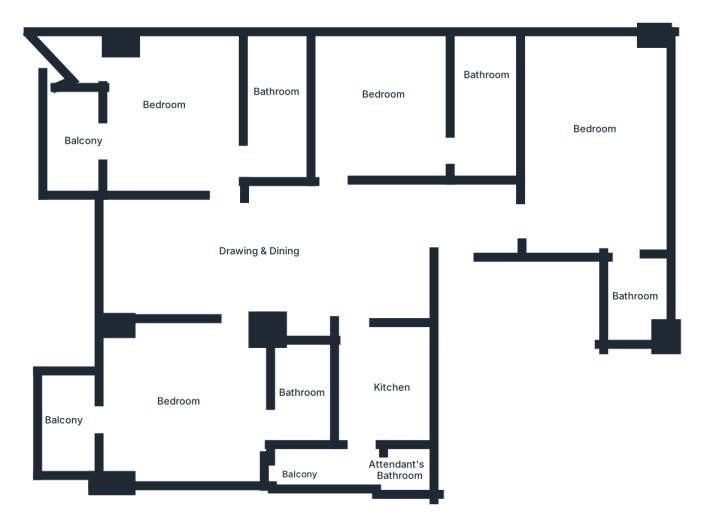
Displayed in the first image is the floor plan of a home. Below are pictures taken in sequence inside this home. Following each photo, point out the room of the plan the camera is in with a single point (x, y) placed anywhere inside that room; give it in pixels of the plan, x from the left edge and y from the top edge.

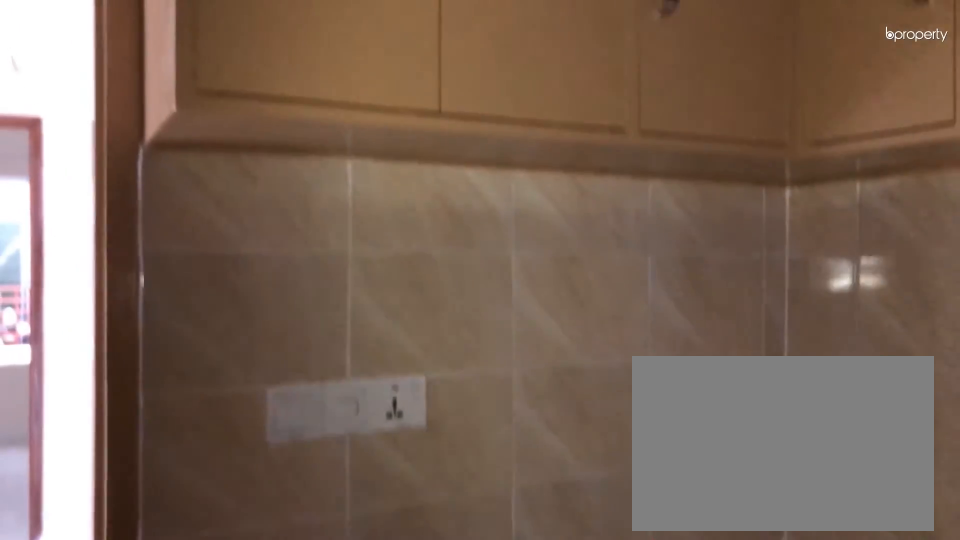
(383, 369)
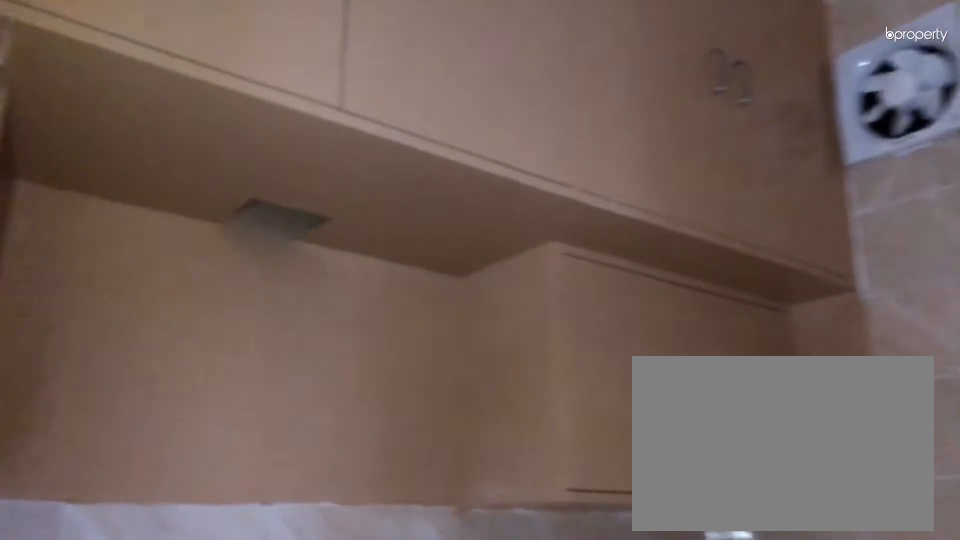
(383, 369)
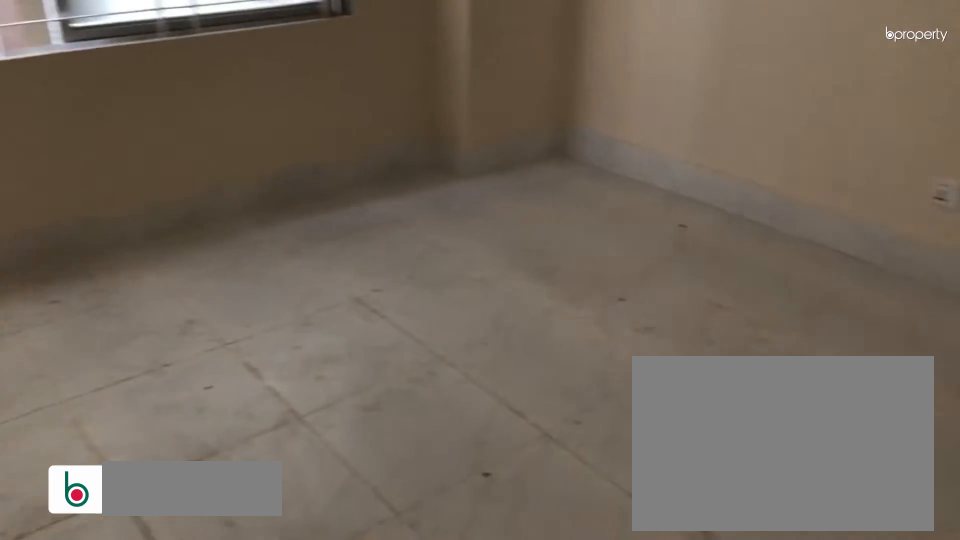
(397, 117)
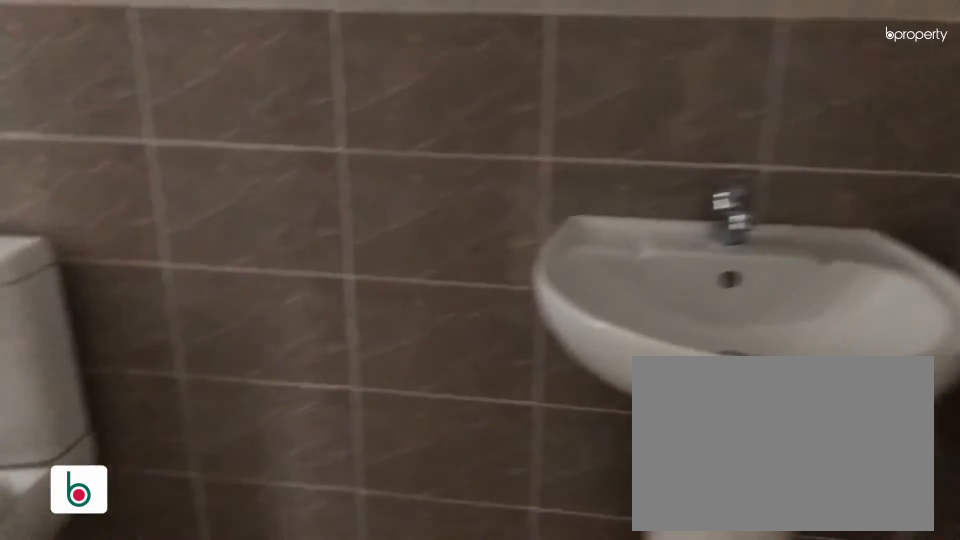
(490, 116)
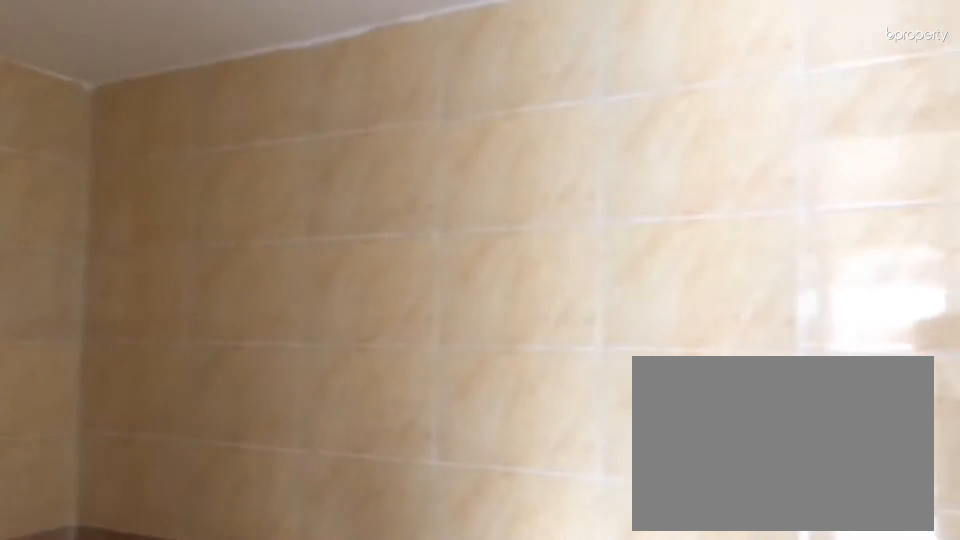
(304, 392)
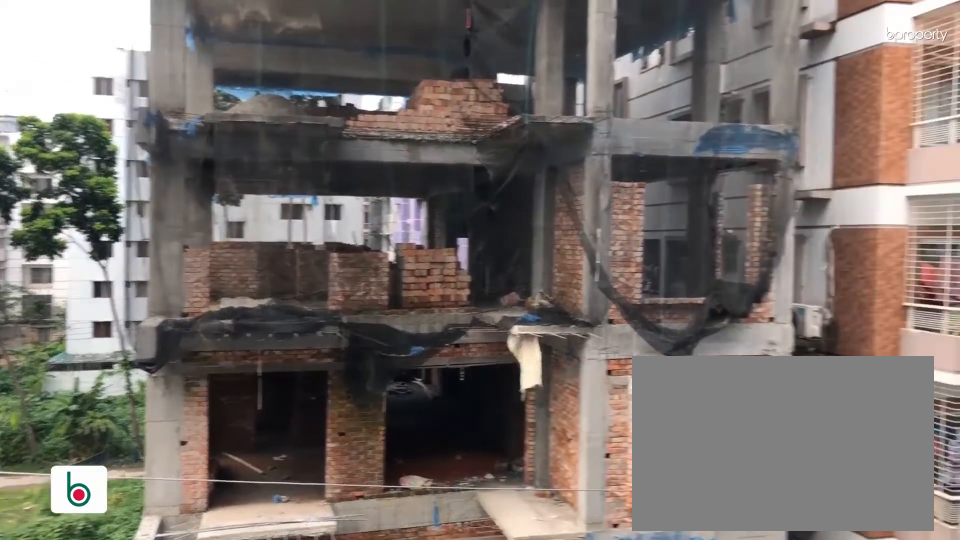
(61, 423)
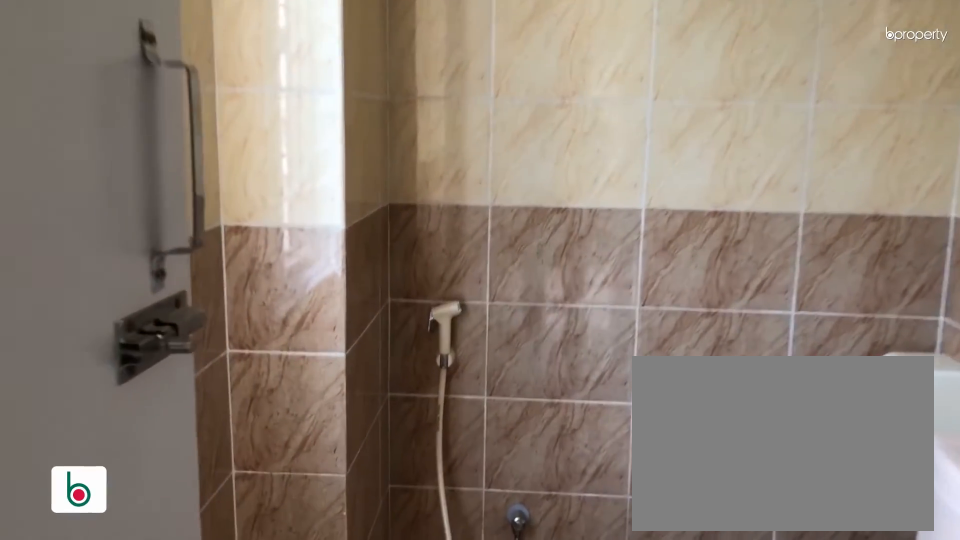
(633, 289)
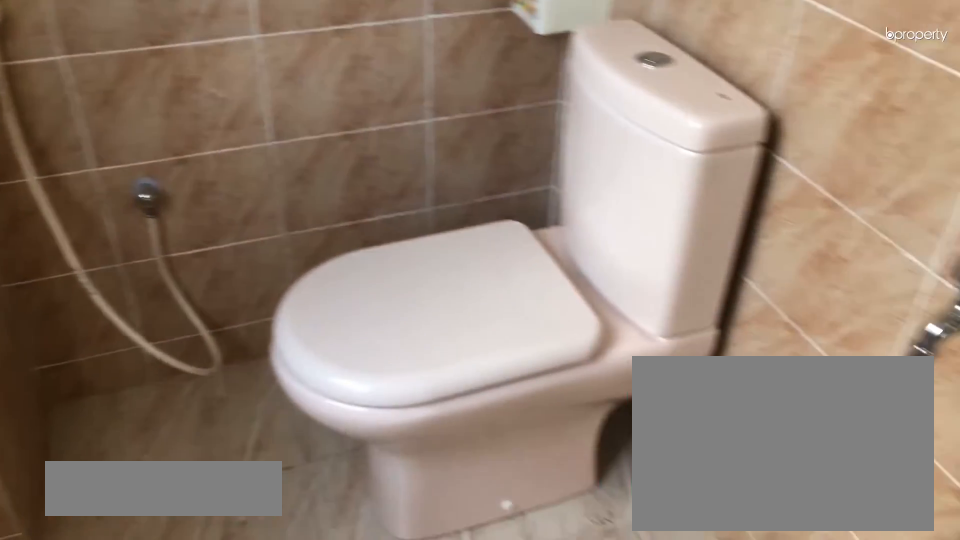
(633, 289)
